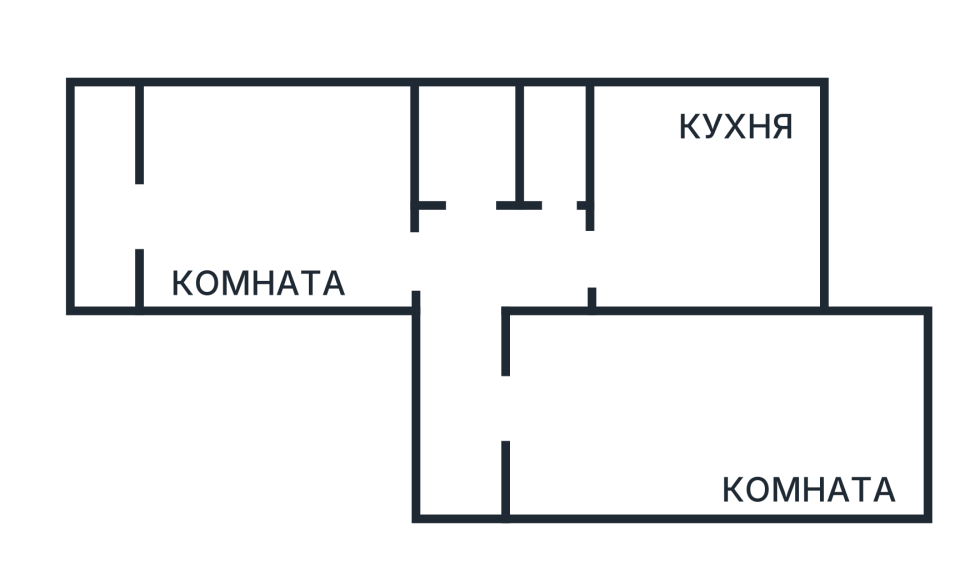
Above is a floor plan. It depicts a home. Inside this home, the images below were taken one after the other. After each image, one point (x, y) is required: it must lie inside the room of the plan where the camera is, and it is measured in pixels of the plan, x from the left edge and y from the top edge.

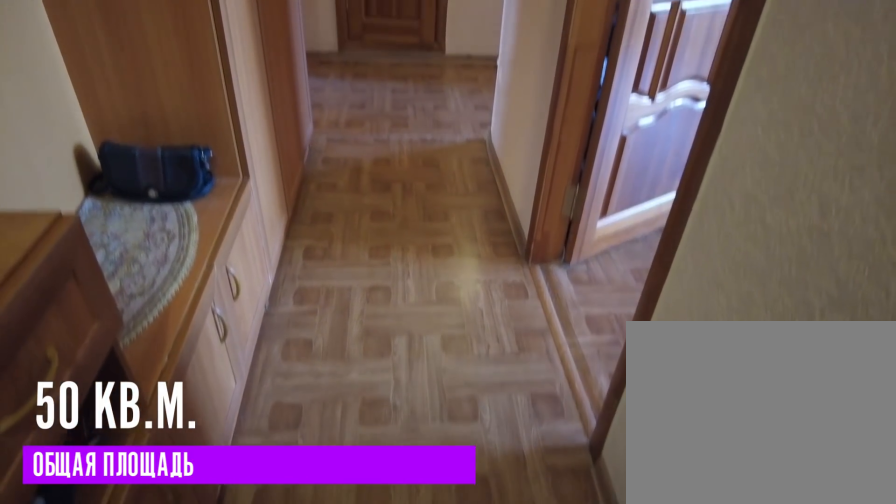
(473, 476)
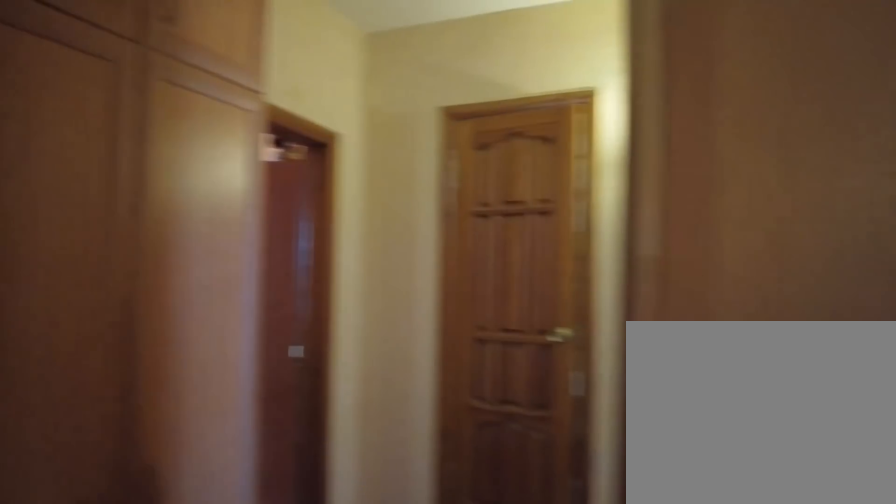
(473, 476)
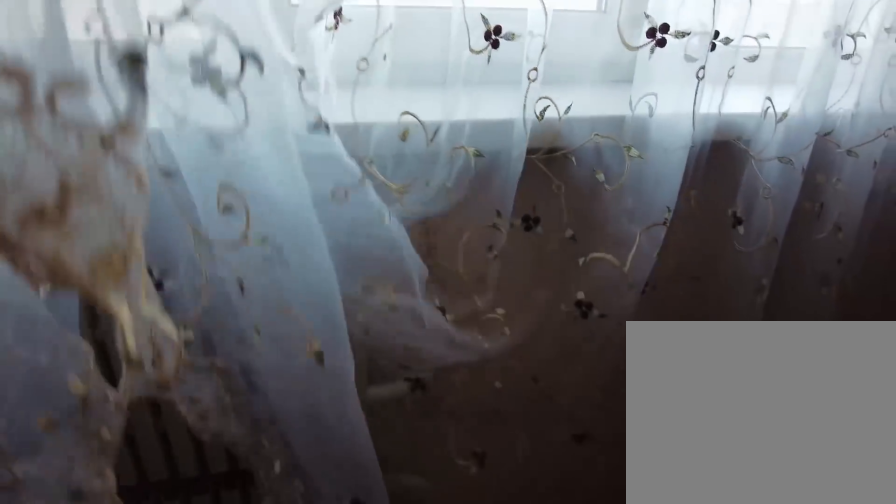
(627, 451)
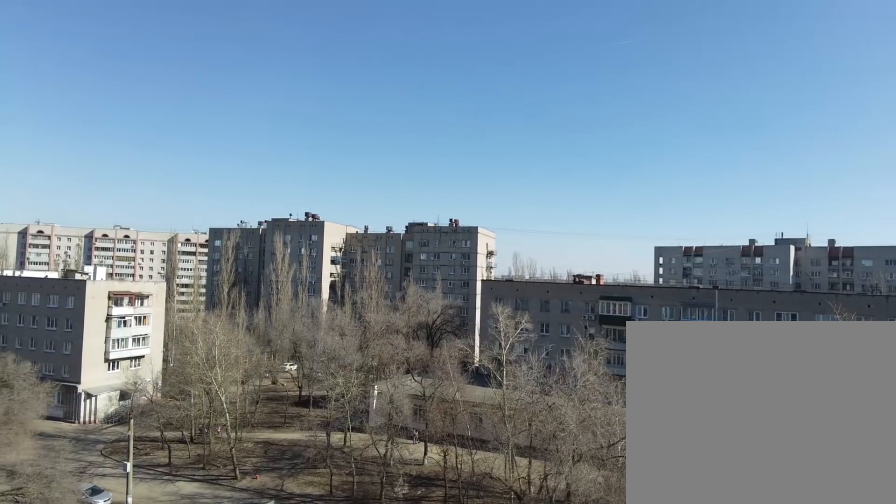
(627, 451)
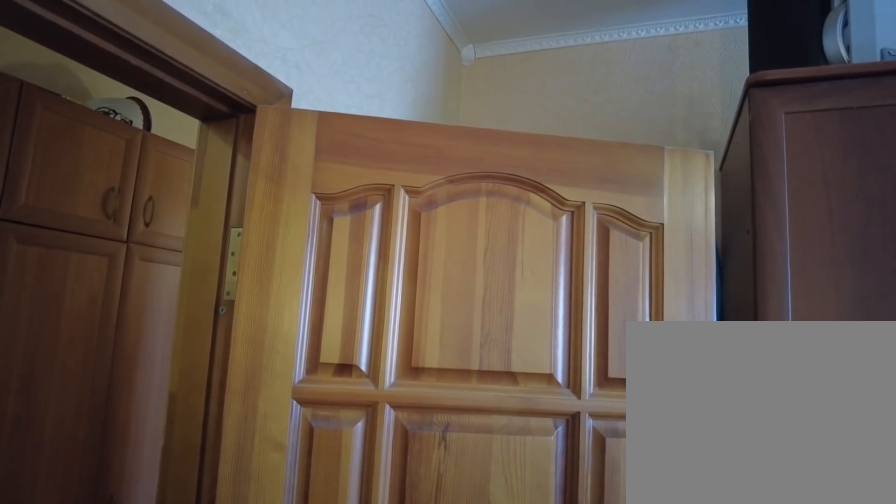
(512, 426)
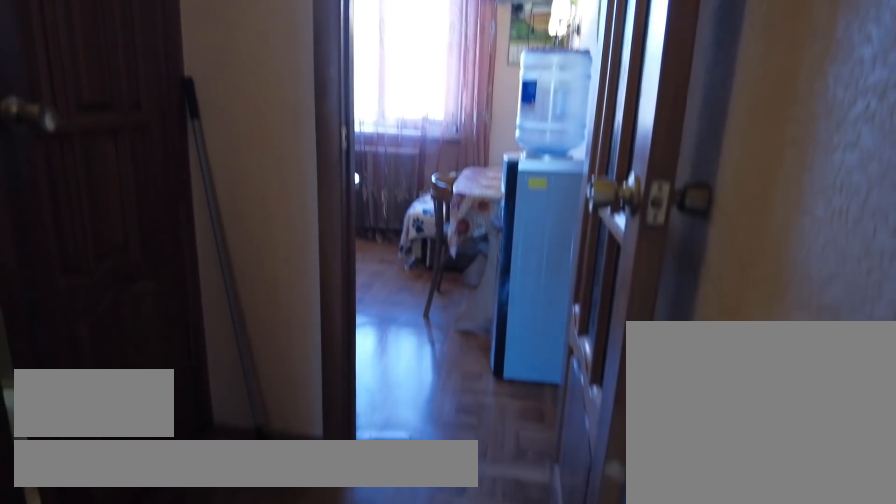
(471, 338)
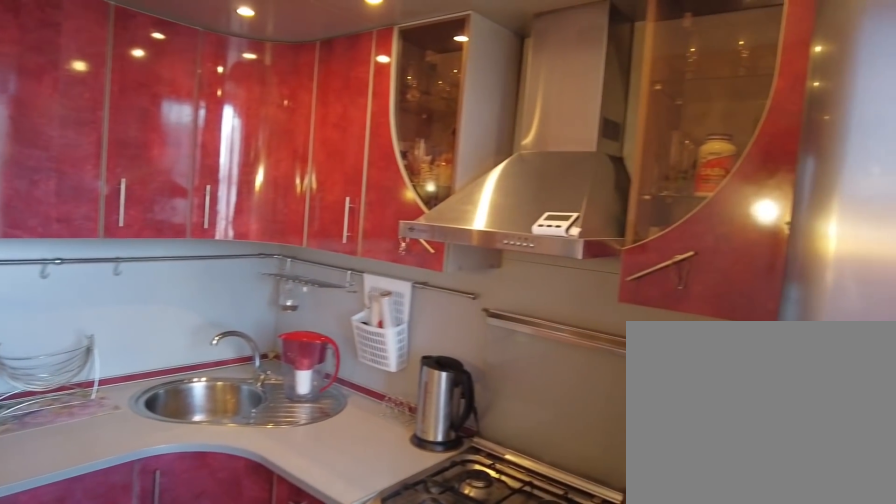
(647, 263)
